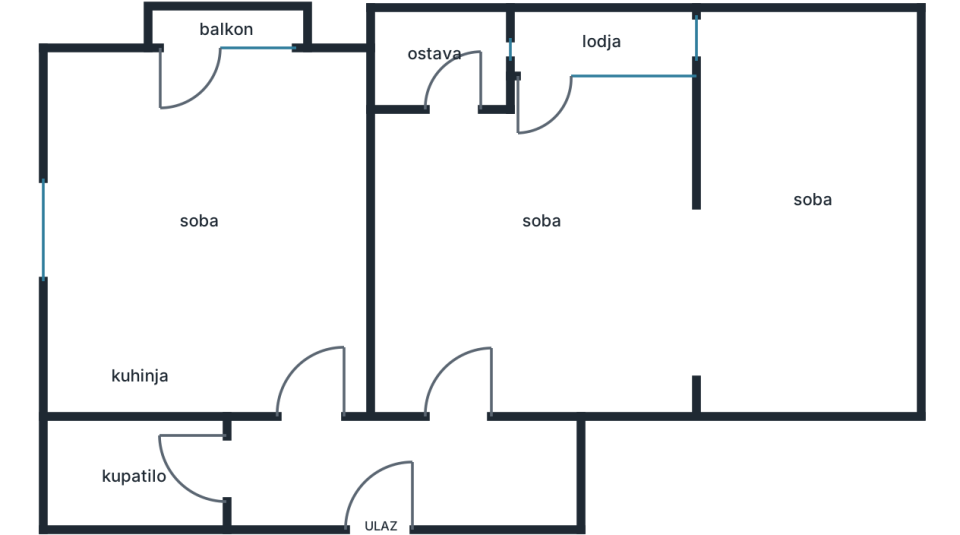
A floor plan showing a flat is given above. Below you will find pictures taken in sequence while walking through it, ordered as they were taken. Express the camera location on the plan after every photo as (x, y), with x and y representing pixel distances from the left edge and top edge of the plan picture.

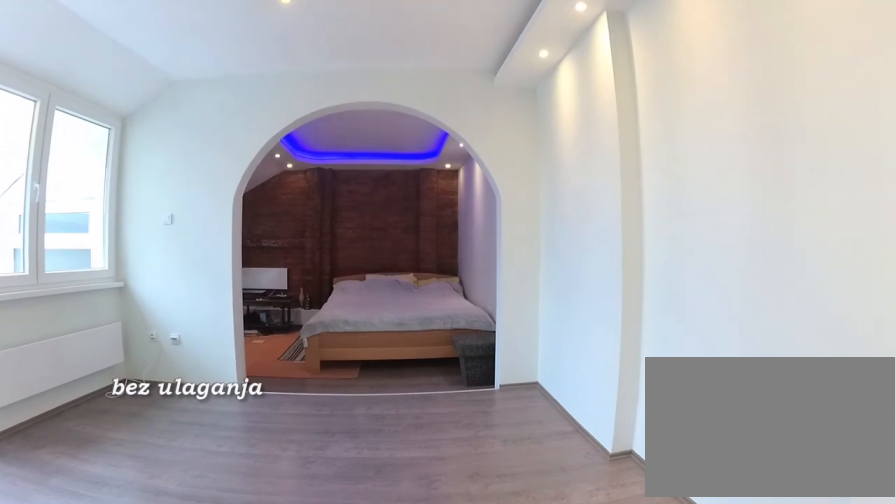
(483, 280)
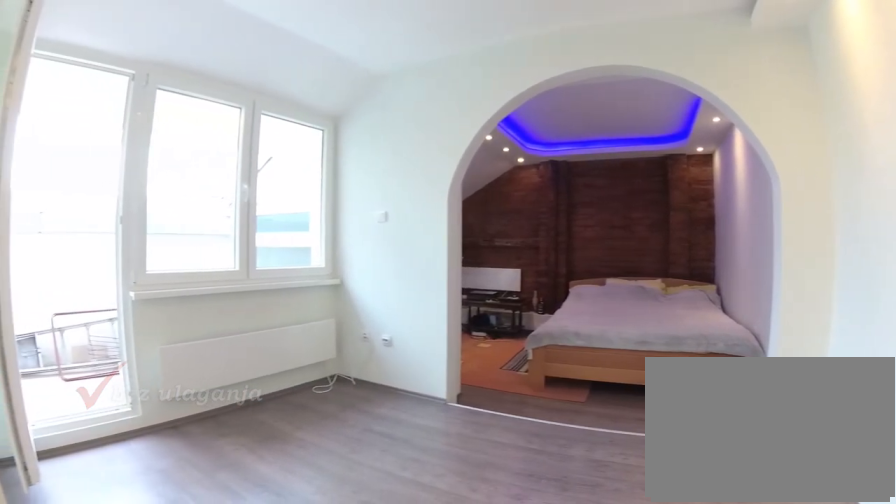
(529, 285)
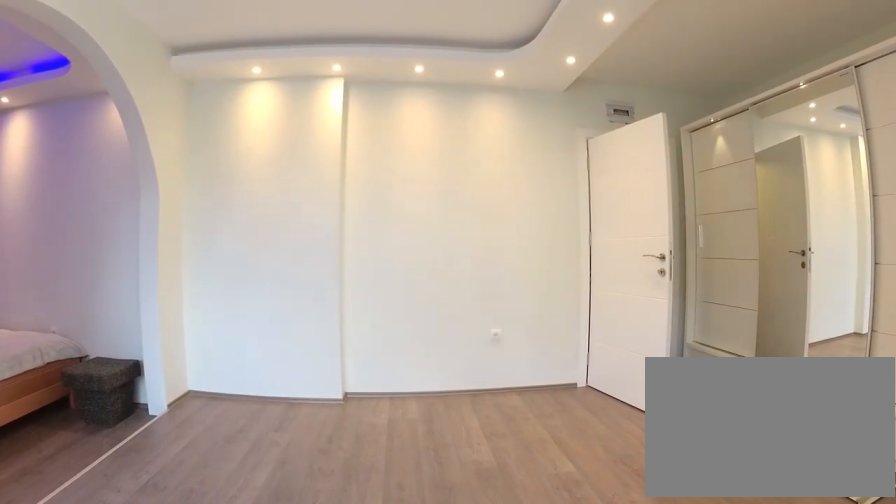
(544, 126)
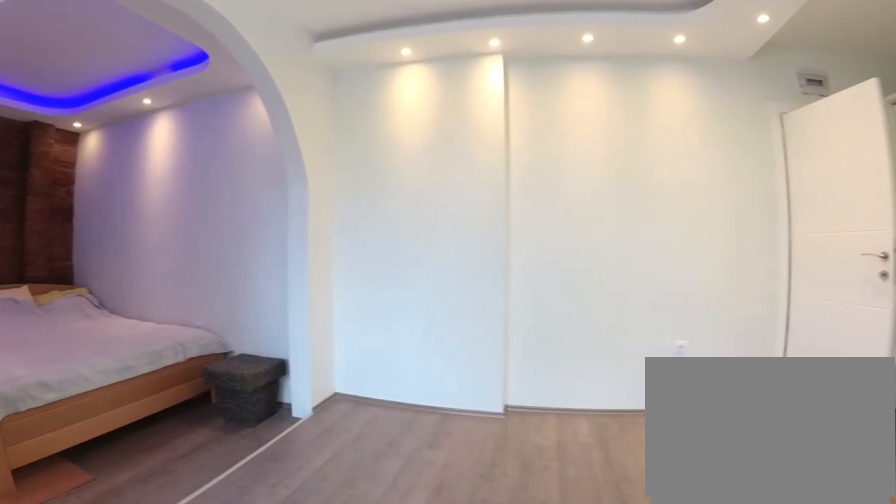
(552, 146)
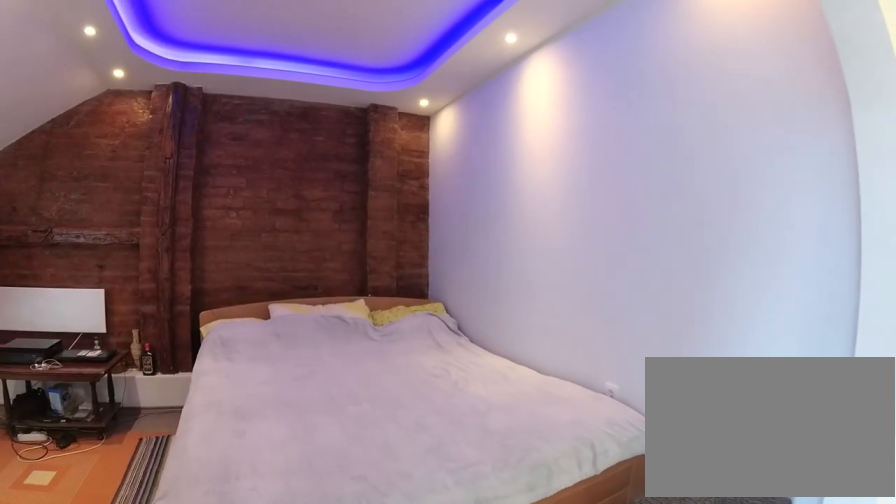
(614, 224)
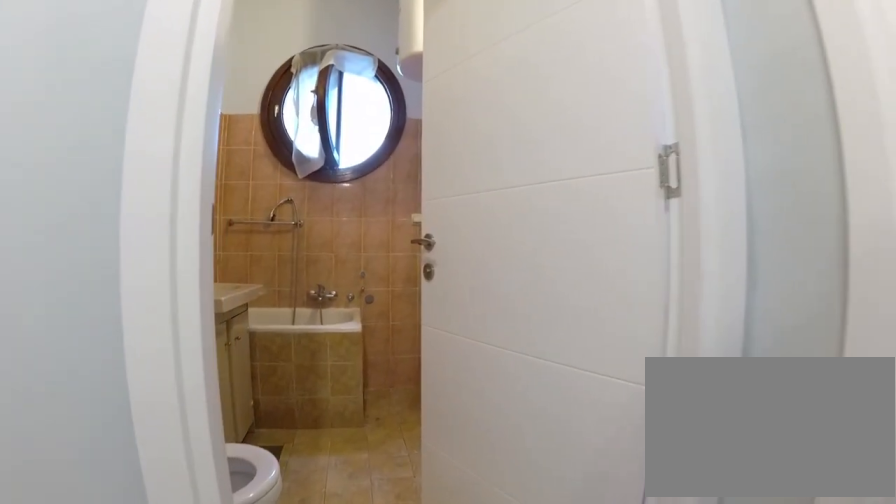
(297, 468)
